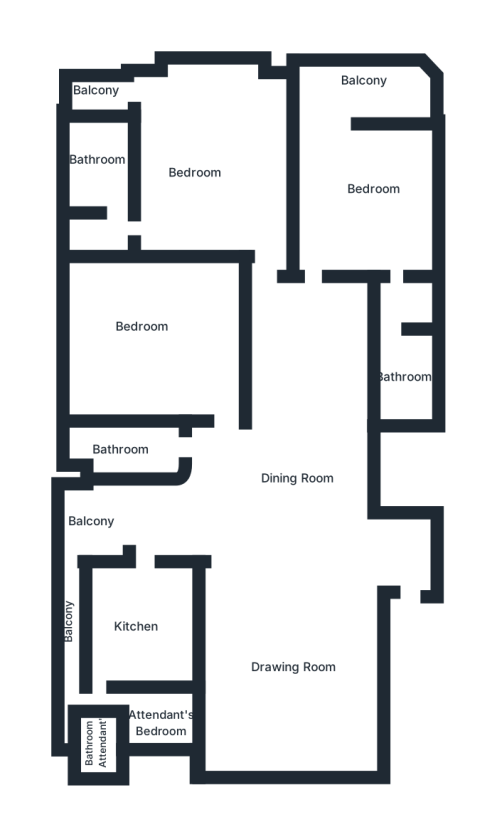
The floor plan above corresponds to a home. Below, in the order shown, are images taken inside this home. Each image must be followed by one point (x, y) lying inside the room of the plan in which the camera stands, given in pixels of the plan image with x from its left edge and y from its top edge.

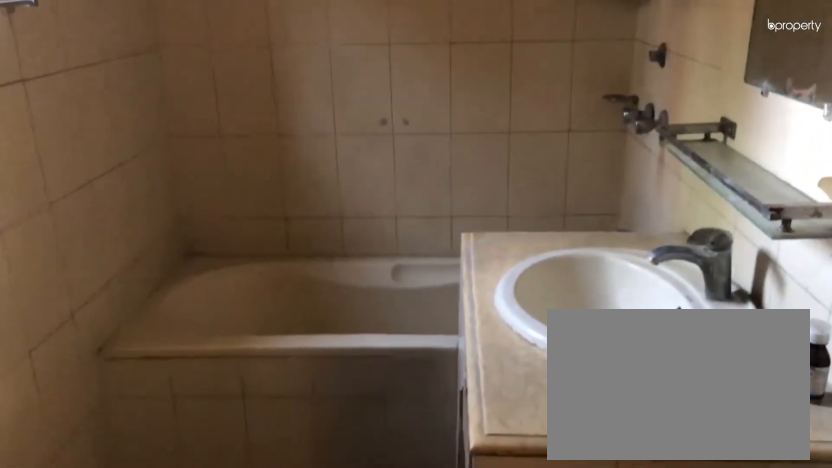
(111, 166)
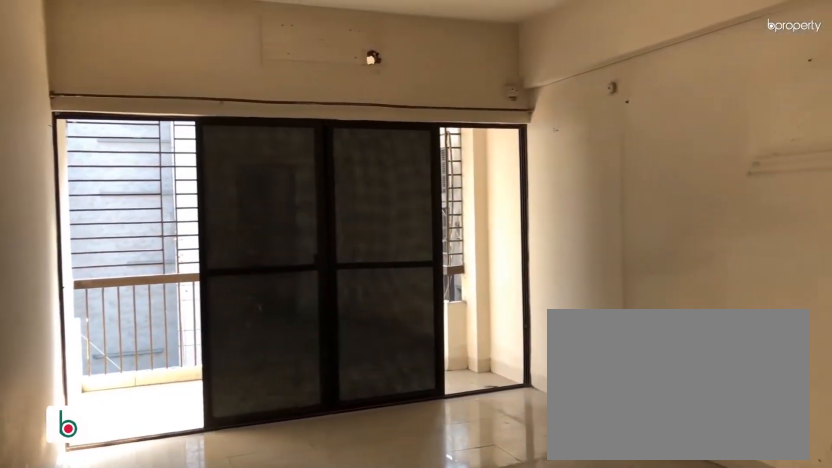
(366, 169)
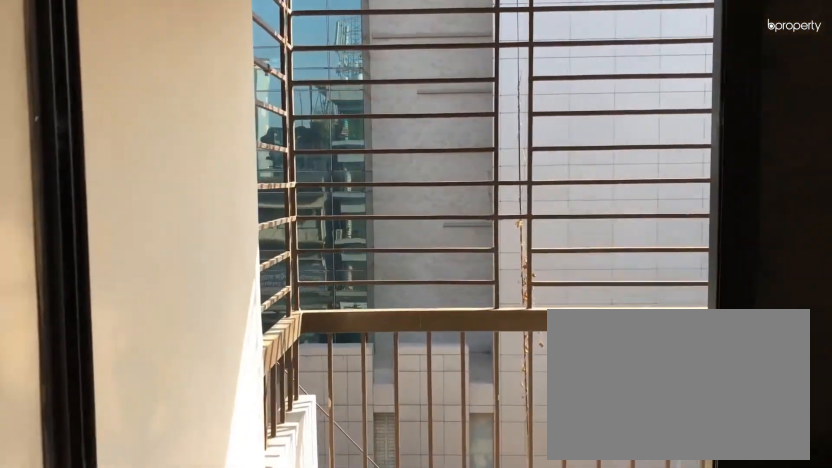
(350, 90)
